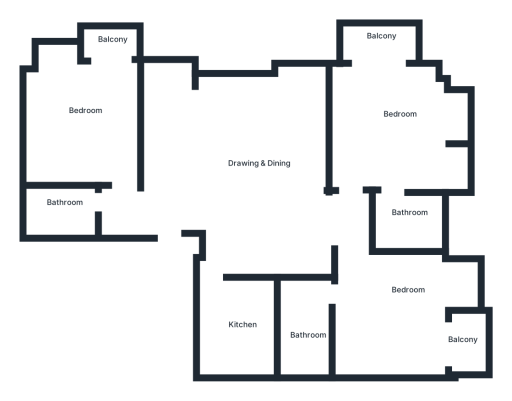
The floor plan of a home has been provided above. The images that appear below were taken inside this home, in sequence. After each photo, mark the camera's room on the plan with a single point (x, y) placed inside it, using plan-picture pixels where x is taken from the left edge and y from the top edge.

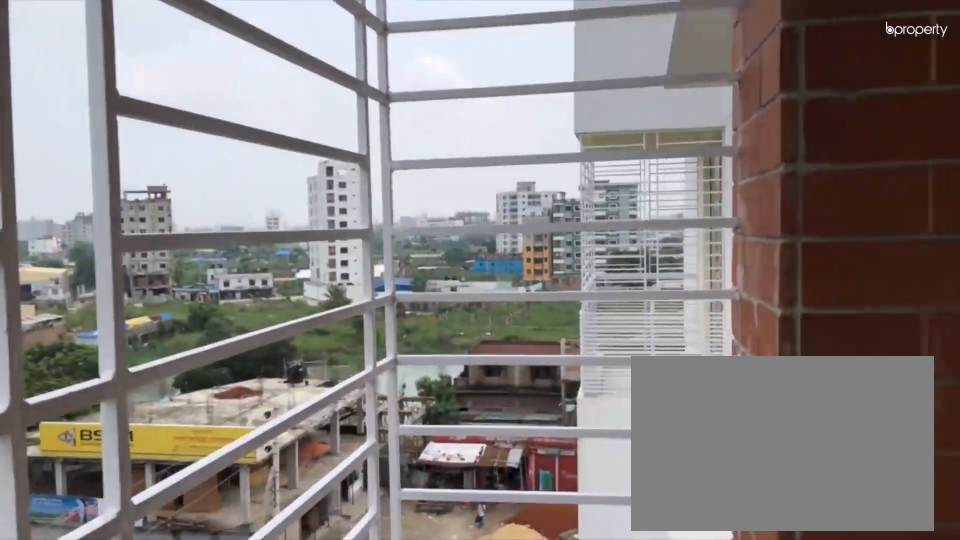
(109, 46)
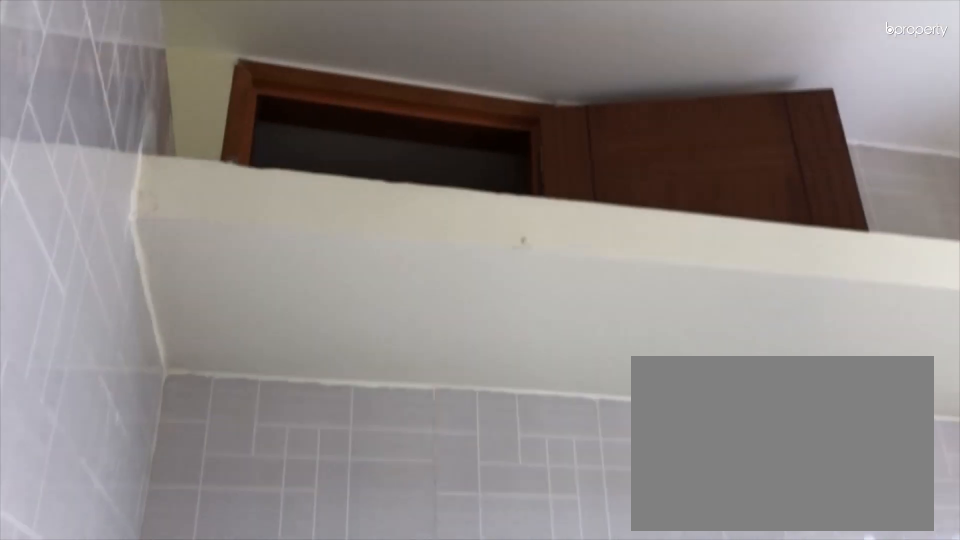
(231, 325)
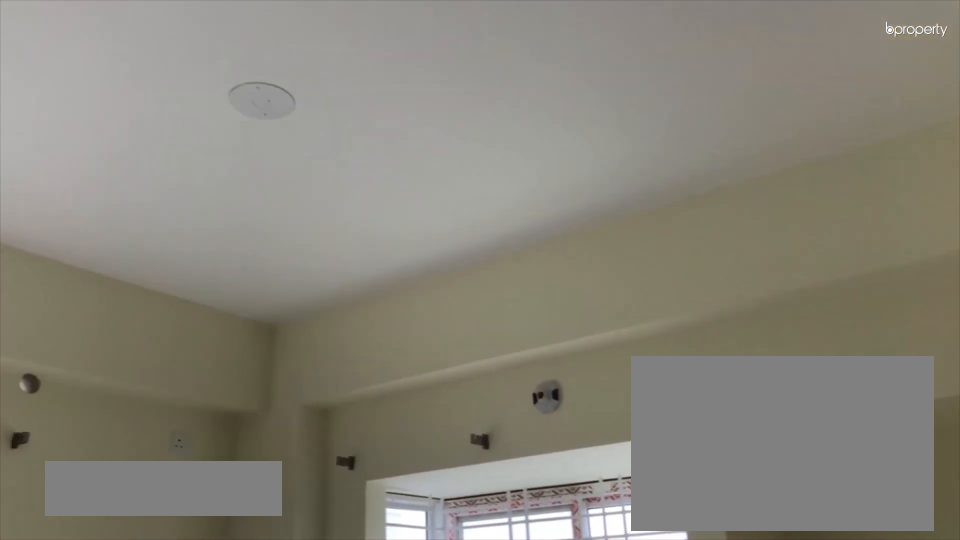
(389, 127)
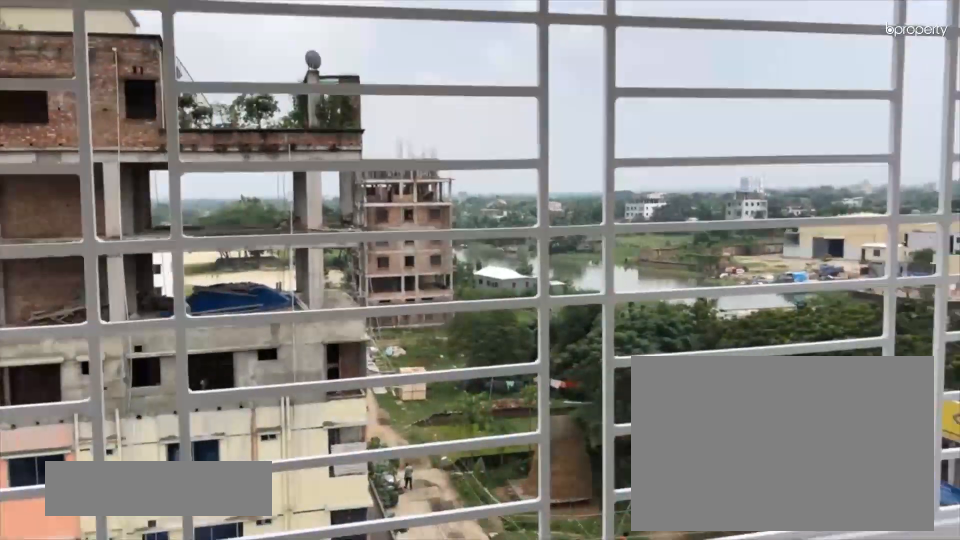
(381, 52)
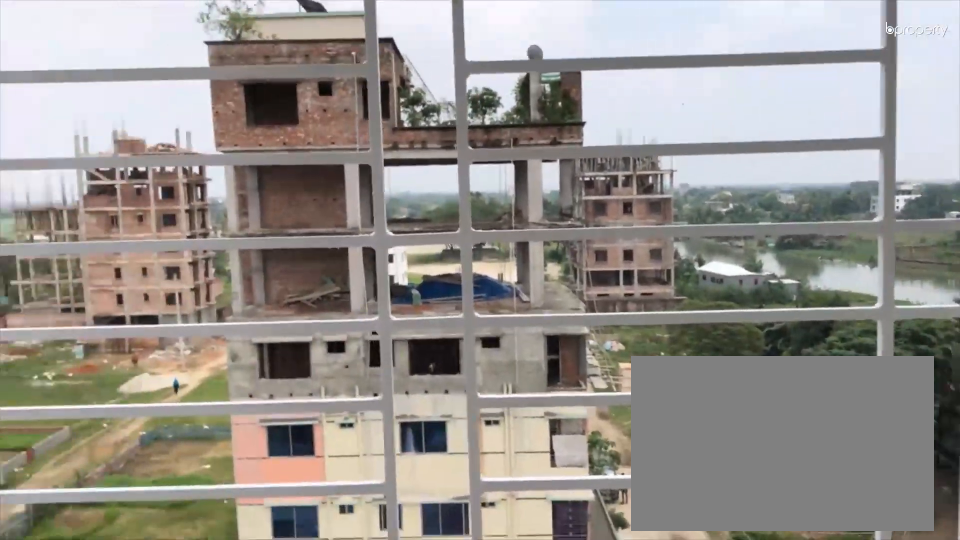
(381, 52)
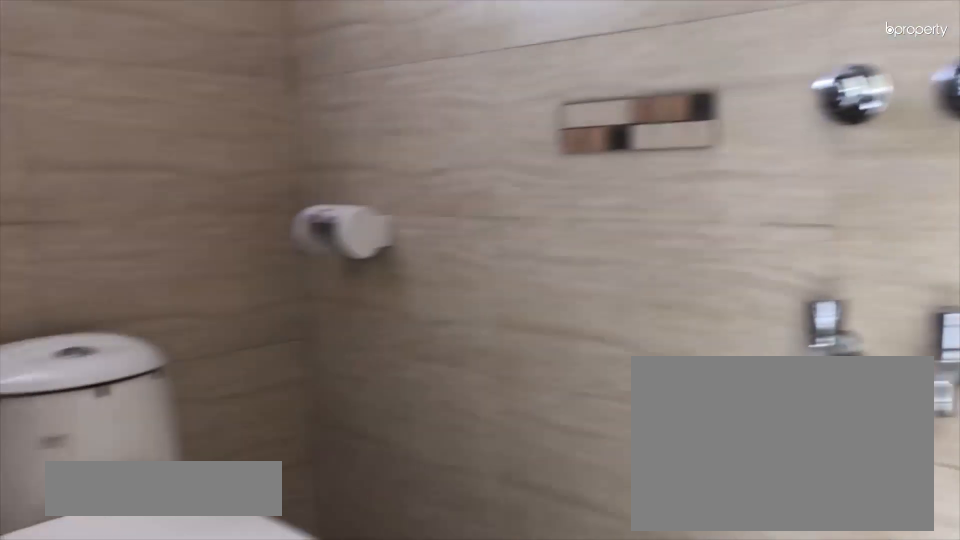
(406, 215)
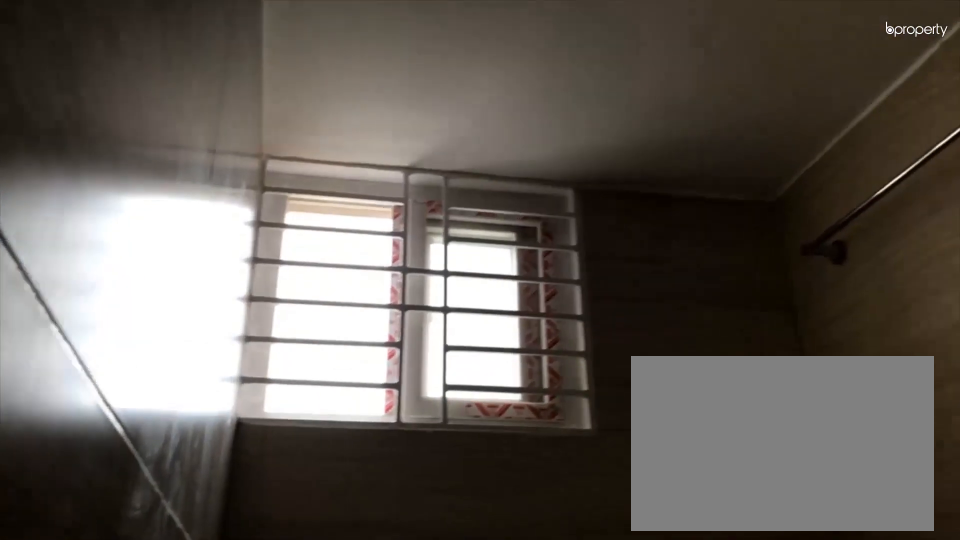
(406, 215)
